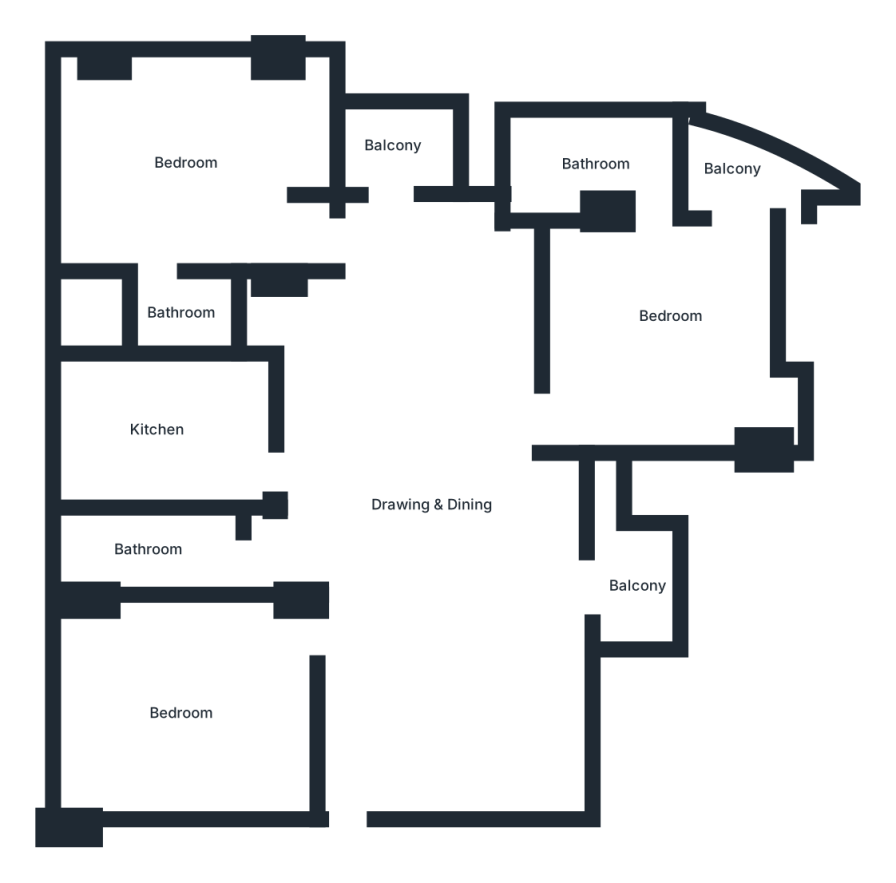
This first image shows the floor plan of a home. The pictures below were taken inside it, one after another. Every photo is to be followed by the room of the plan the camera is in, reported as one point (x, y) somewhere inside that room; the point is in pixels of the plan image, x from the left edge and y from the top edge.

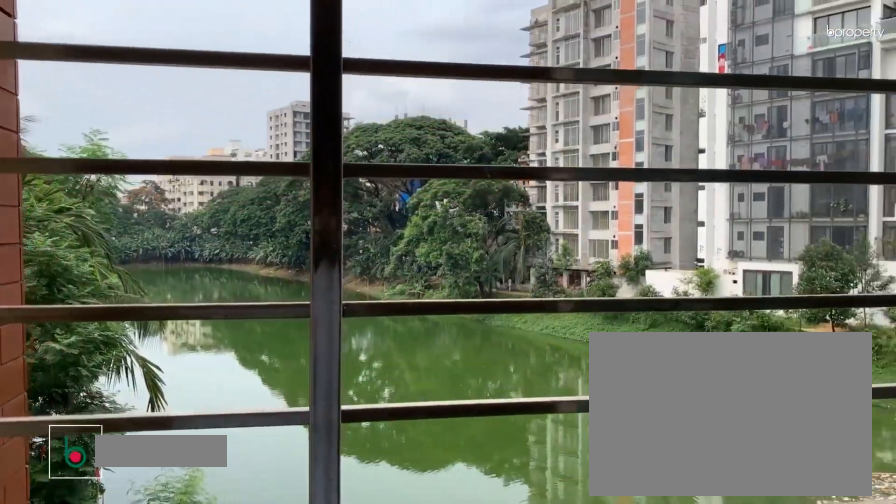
(404, 140)
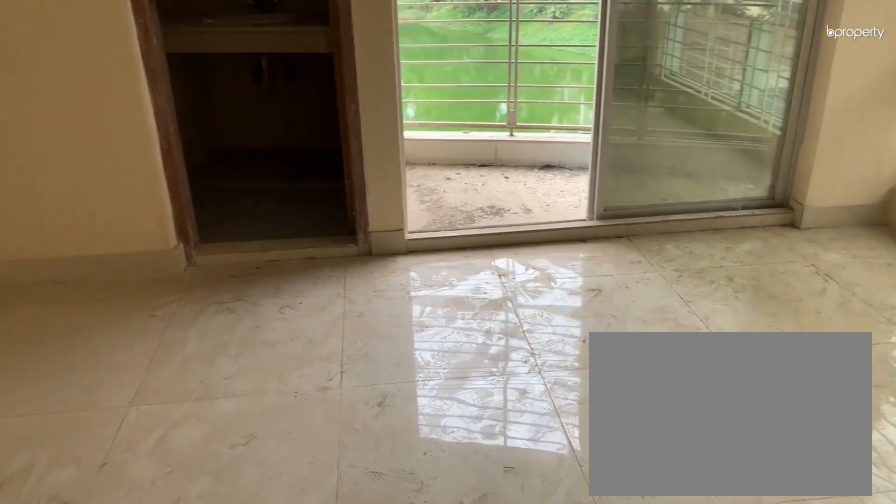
(670, 321)
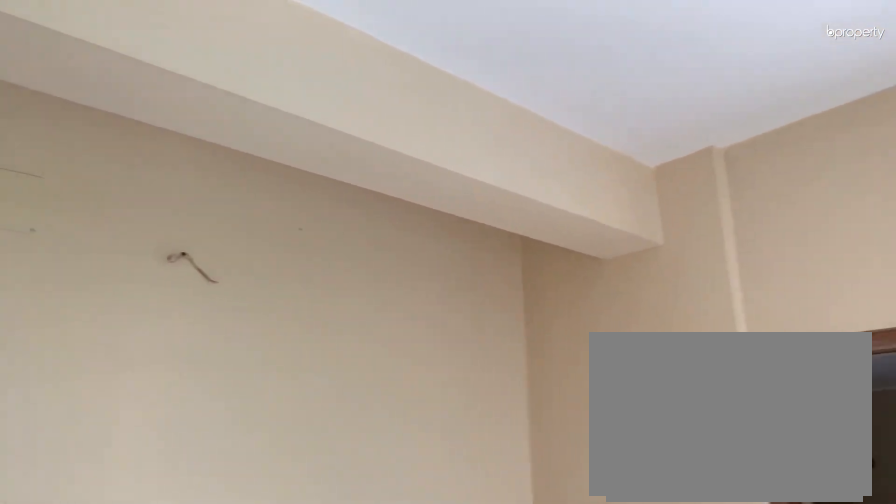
(670, 321)
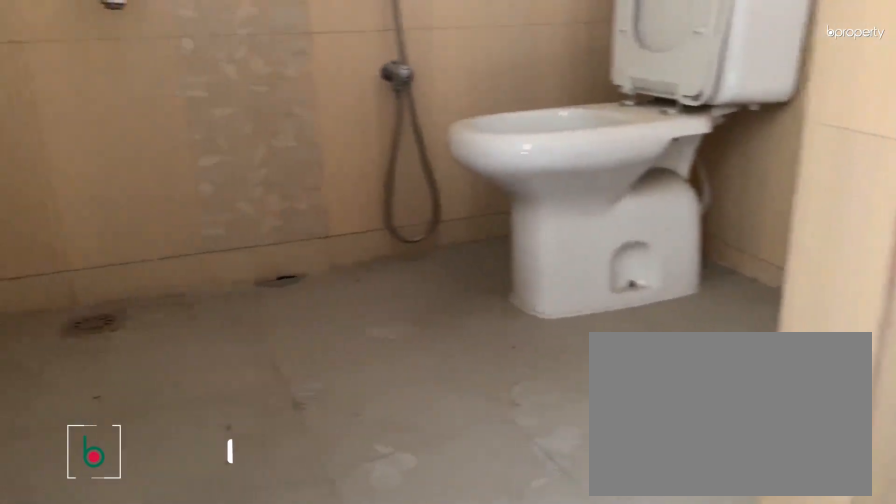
(596, 164)
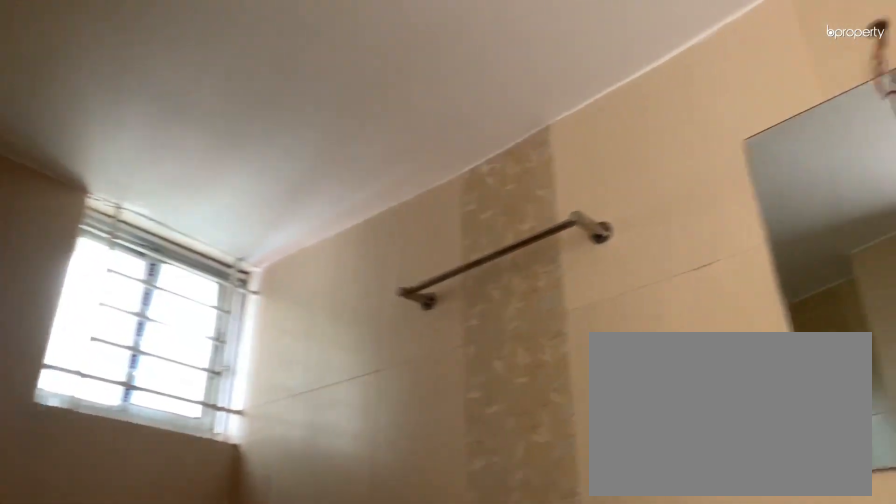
(596, 164)
